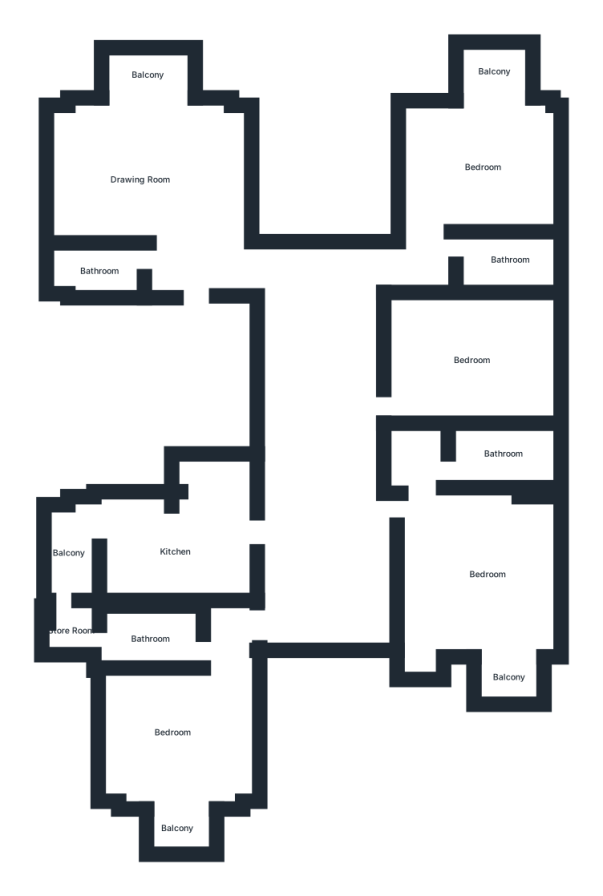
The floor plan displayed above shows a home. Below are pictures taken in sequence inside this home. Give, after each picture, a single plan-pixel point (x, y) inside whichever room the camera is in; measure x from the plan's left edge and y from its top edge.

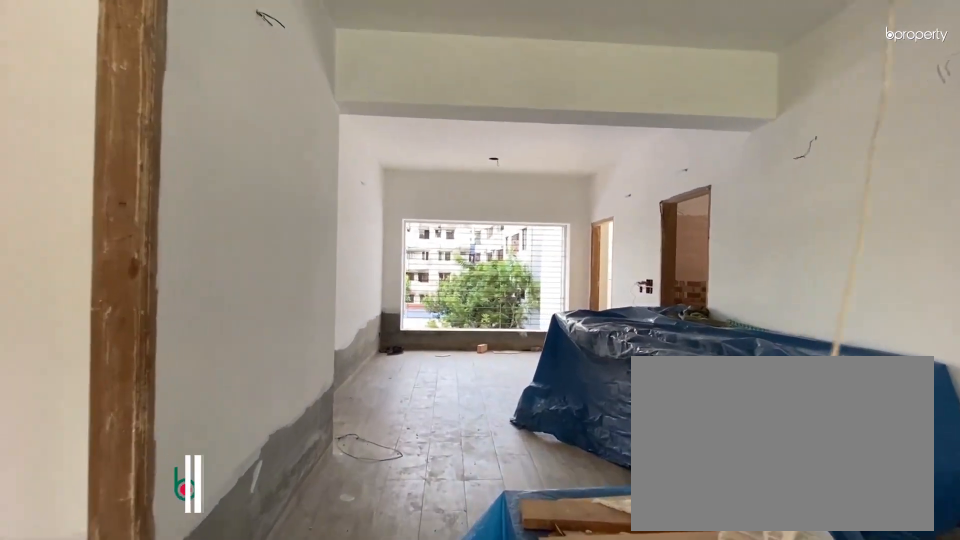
(324, 458)
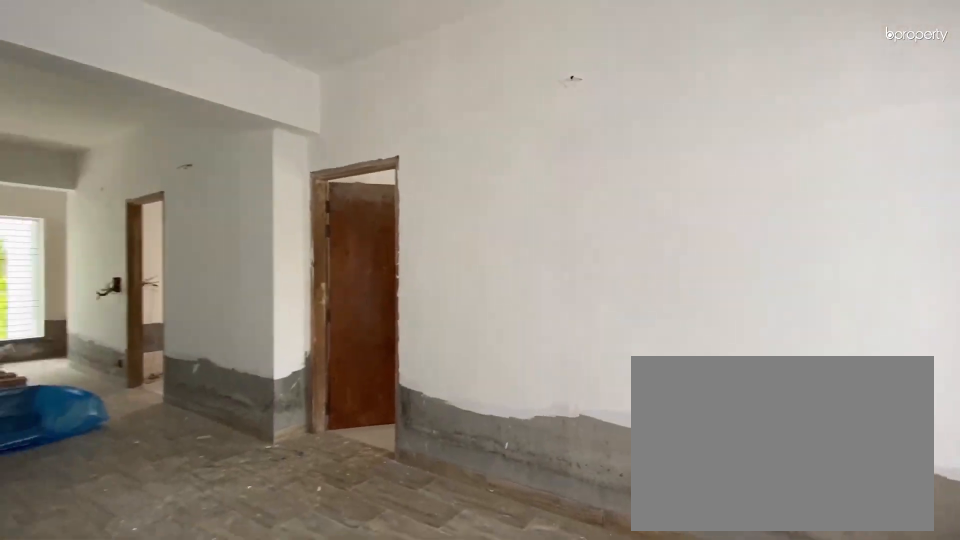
(324, 458)
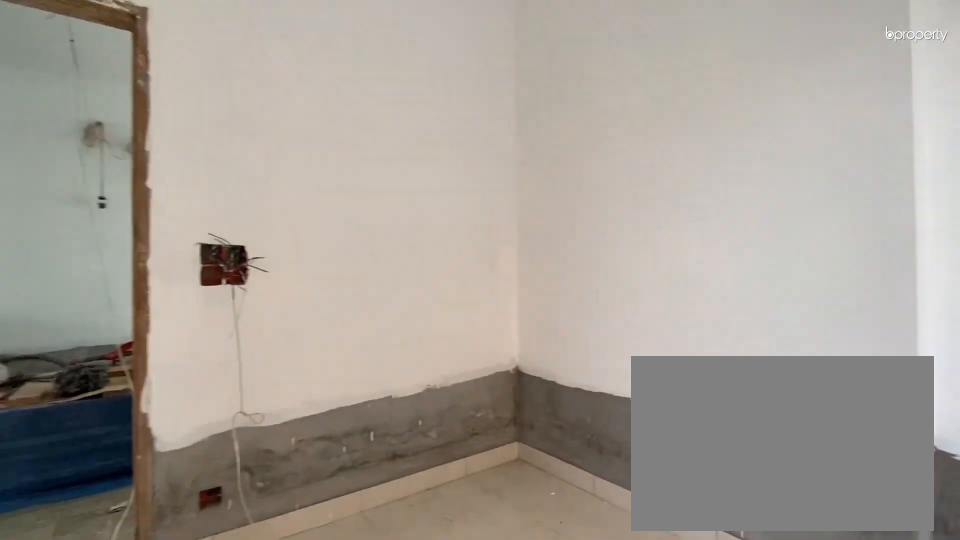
(474, 360)
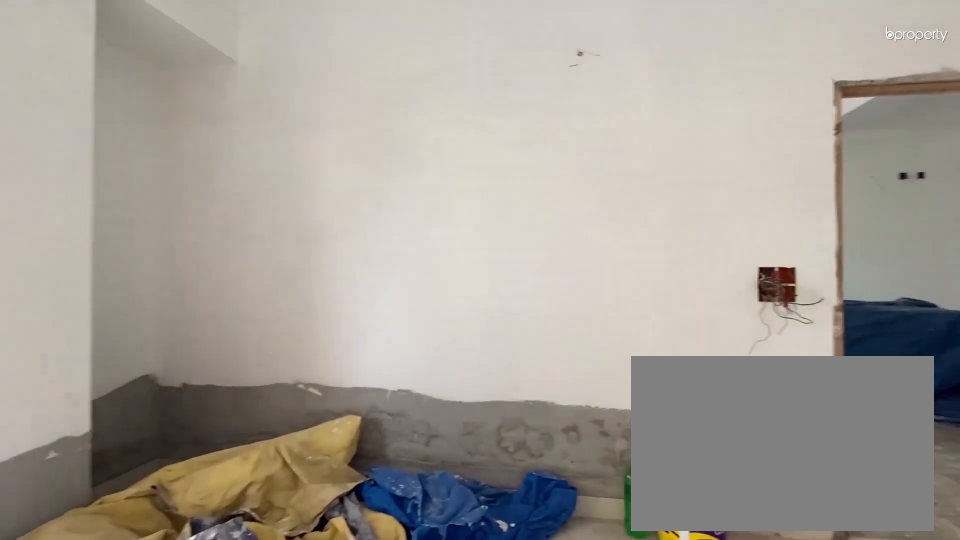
(485, 579)
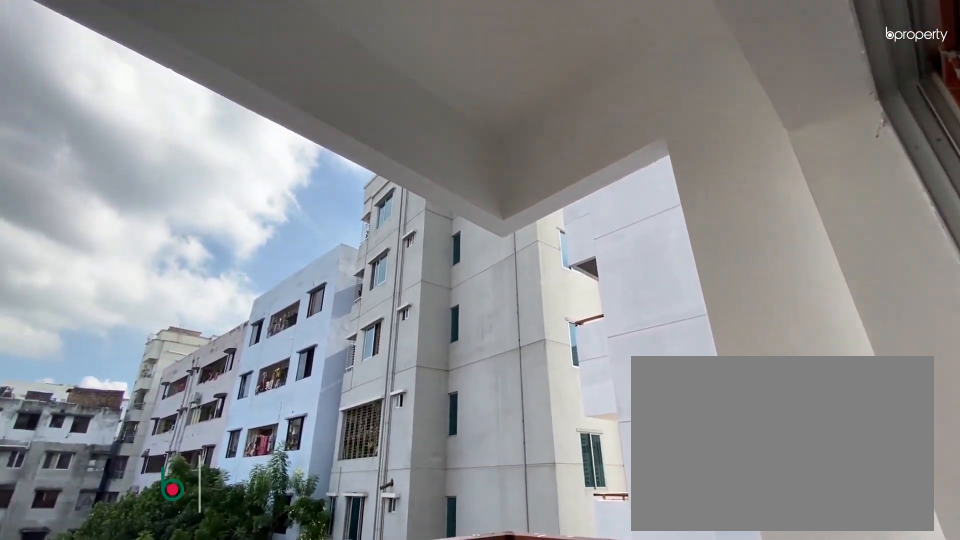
(507, 676)
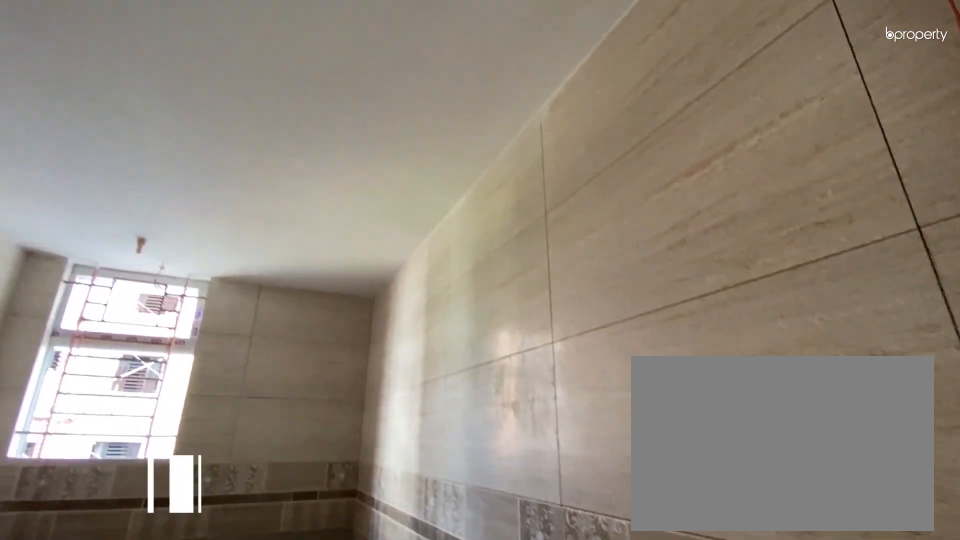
(502, 456)
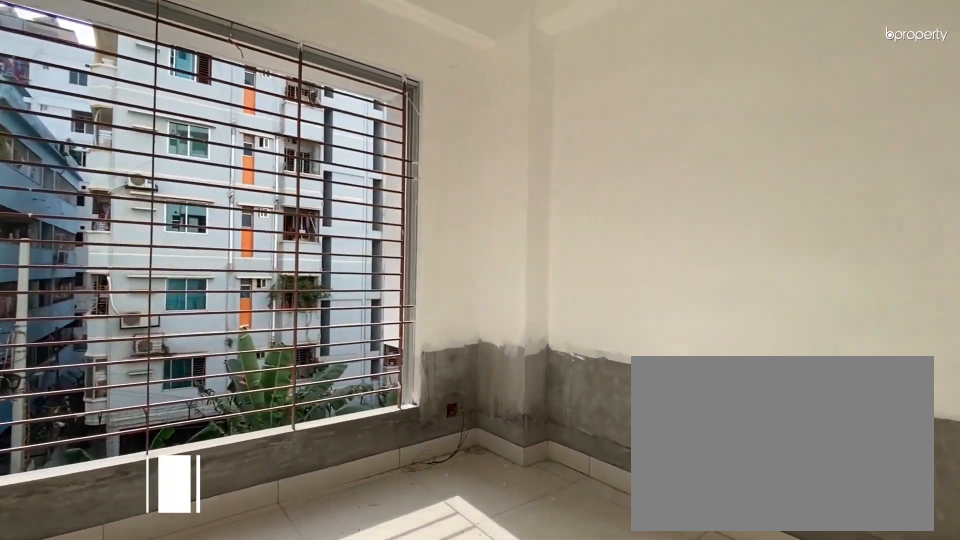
(176, 736)
